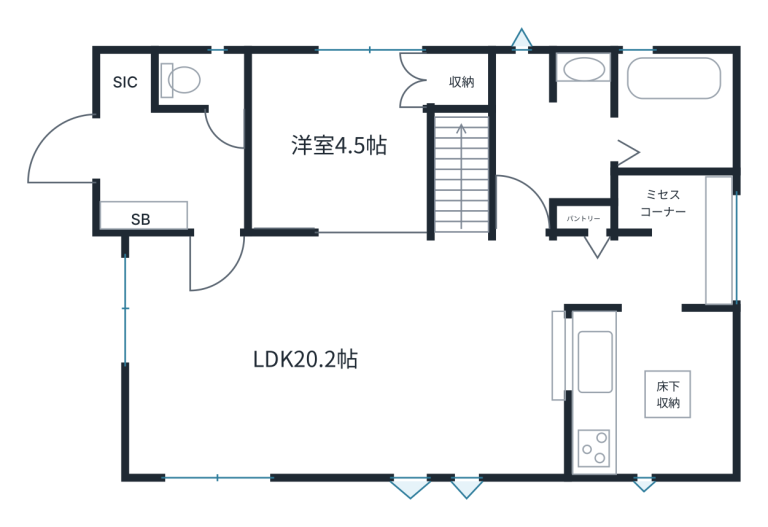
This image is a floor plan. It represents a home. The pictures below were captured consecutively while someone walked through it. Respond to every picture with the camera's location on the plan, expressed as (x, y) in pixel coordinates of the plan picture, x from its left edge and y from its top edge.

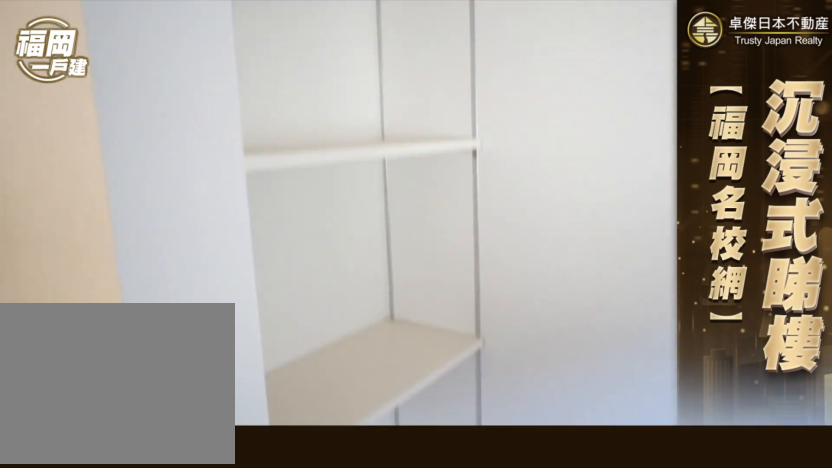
(669, 184)
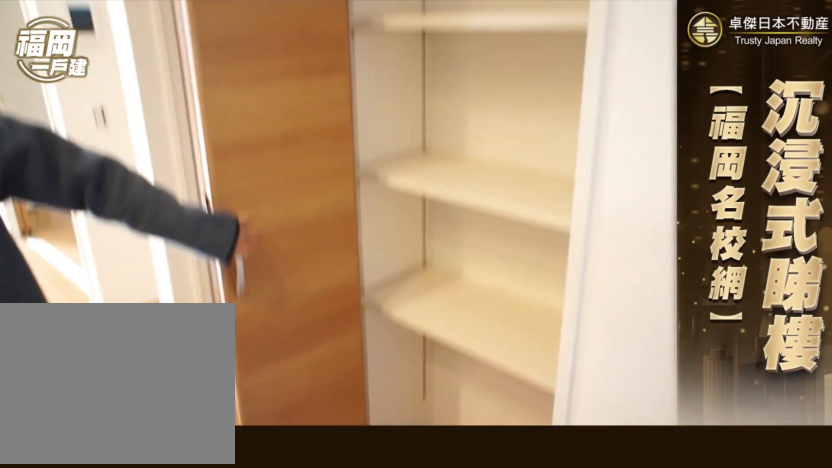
(643, 195)
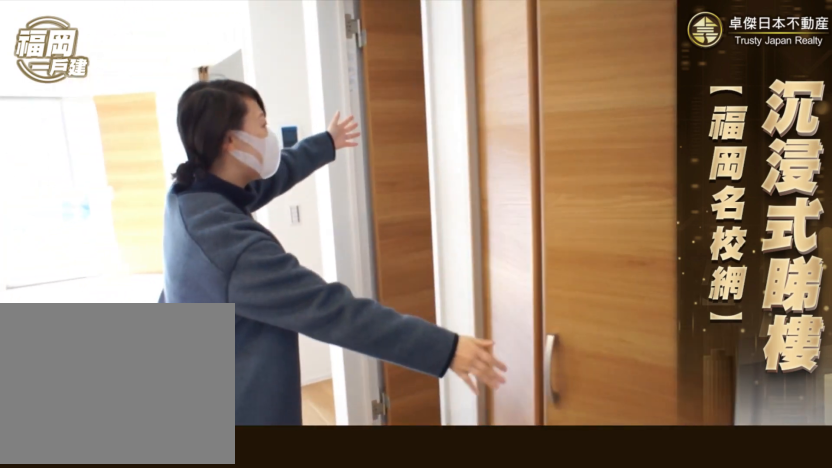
(569, 177)
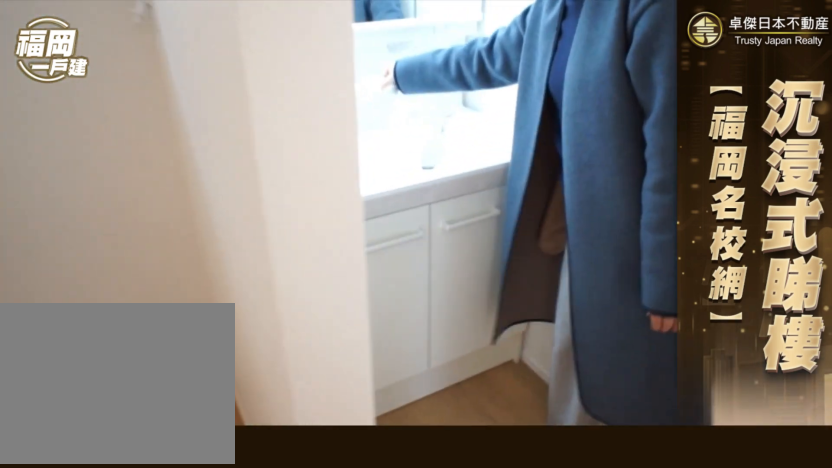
(576, 77)
